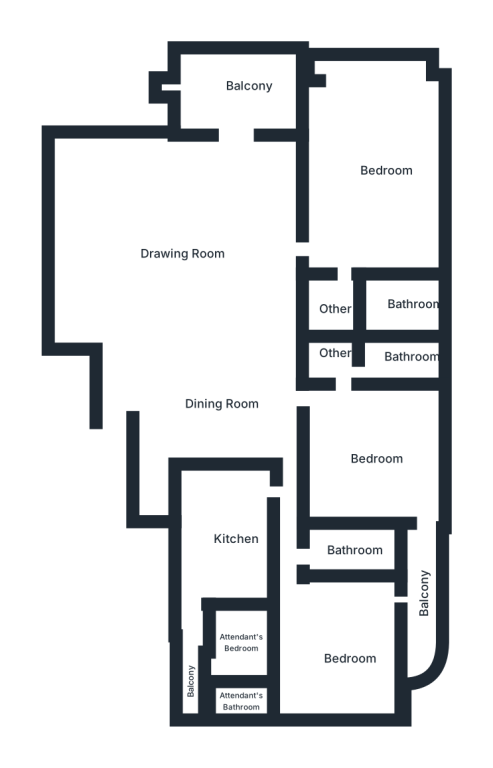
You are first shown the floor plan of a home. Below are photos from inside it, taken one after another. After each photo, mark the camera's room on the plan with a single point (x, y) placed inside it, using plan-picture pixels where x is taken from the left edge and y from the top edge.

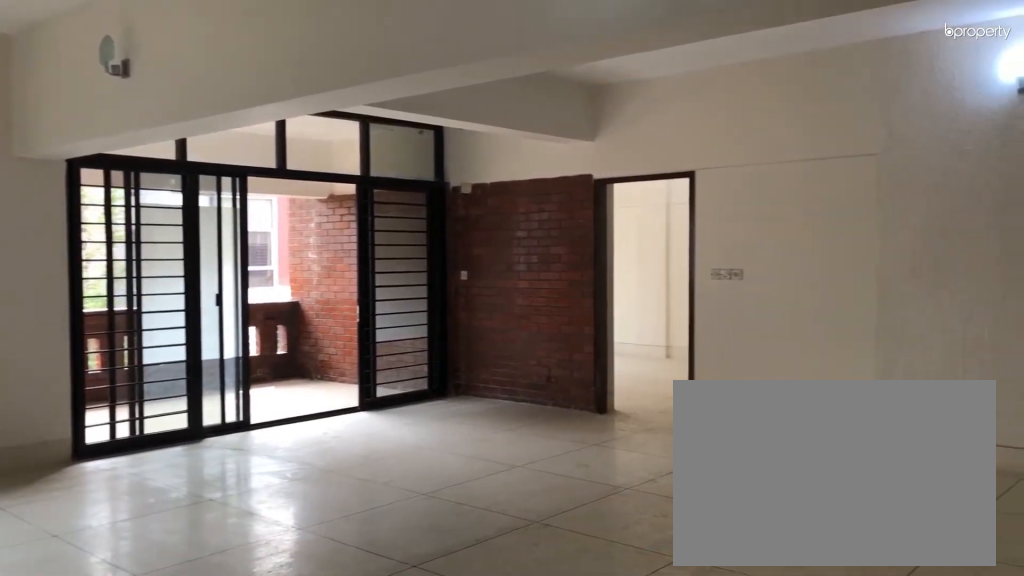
(190, 245)
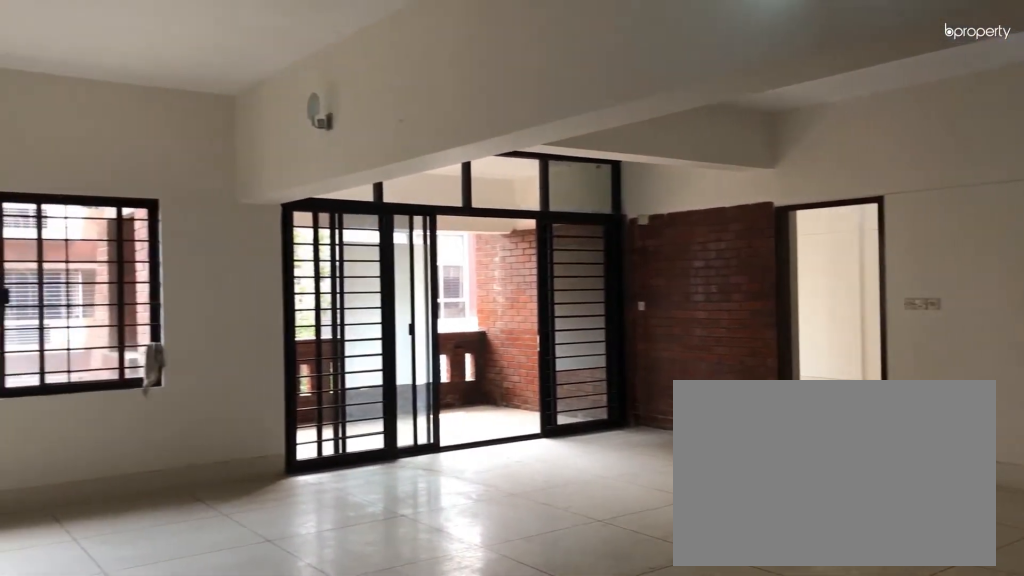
(190, 245)
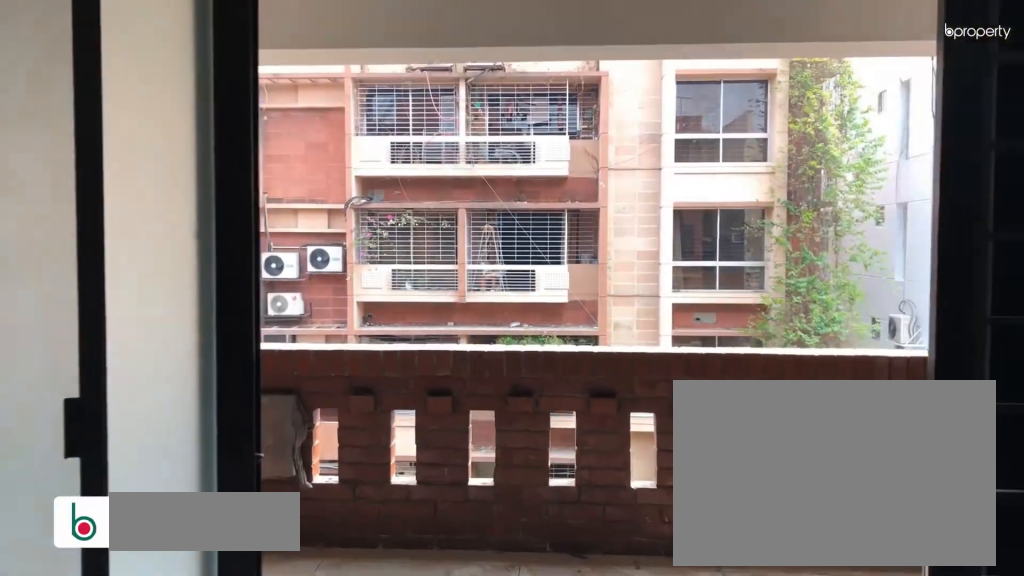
(223, 81)
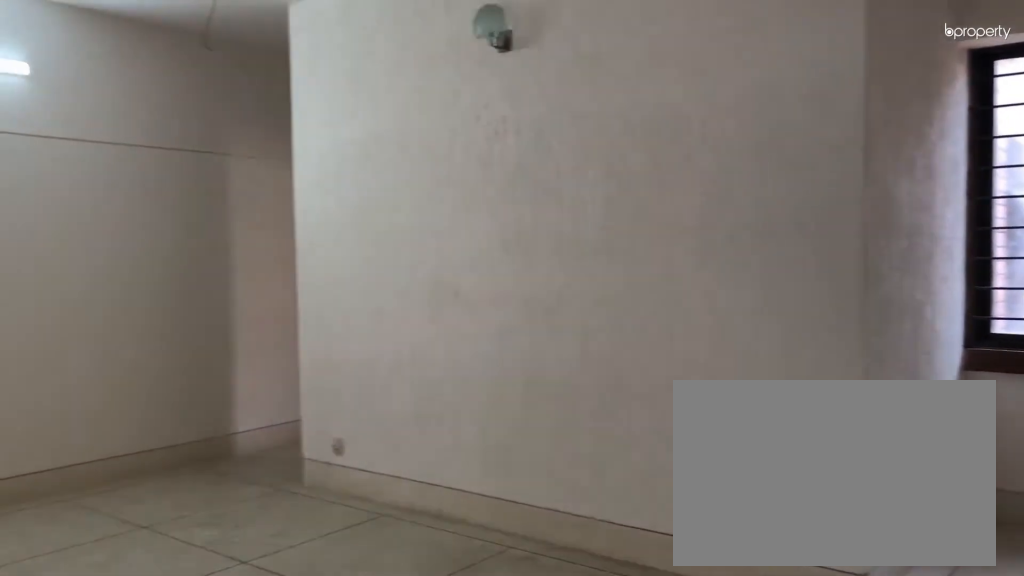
(210, 418)
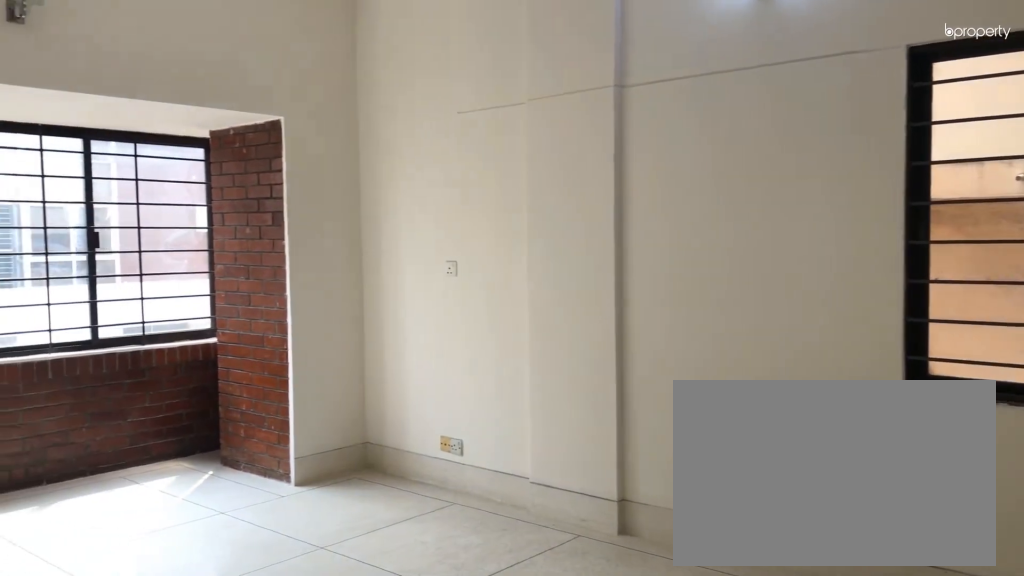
(370, 155)
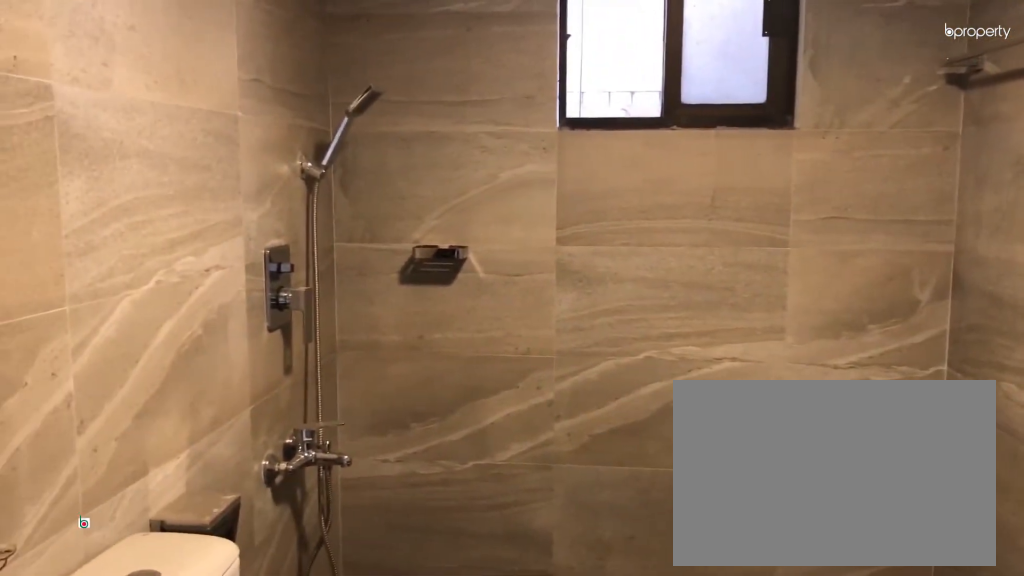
(375, 304)
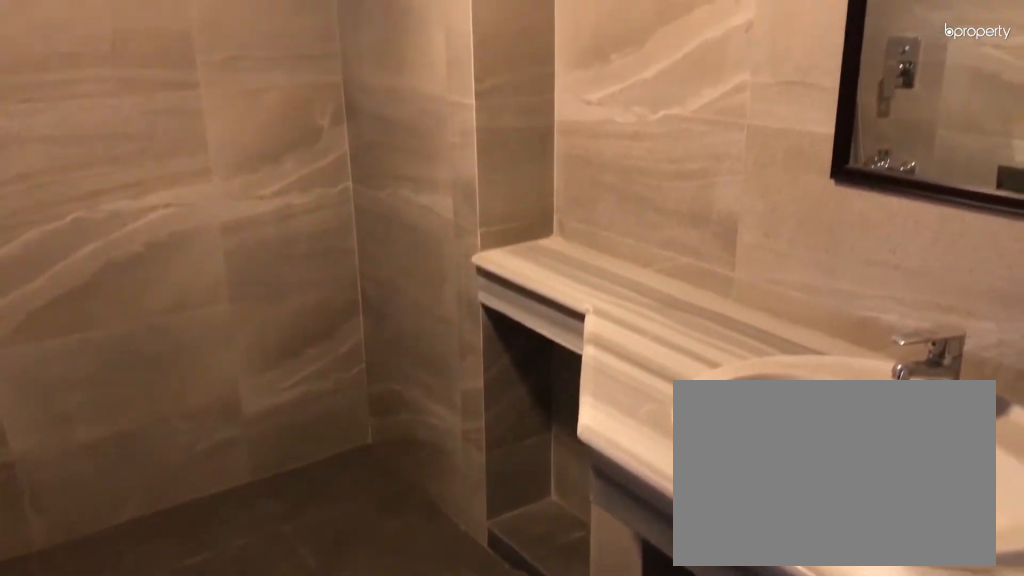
(375, 304)
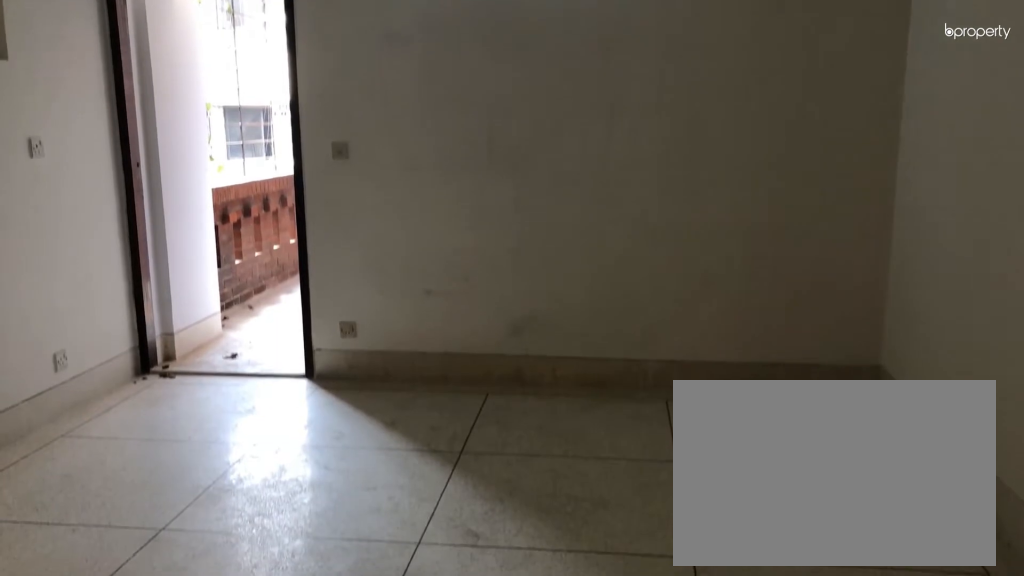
(378, 456)
